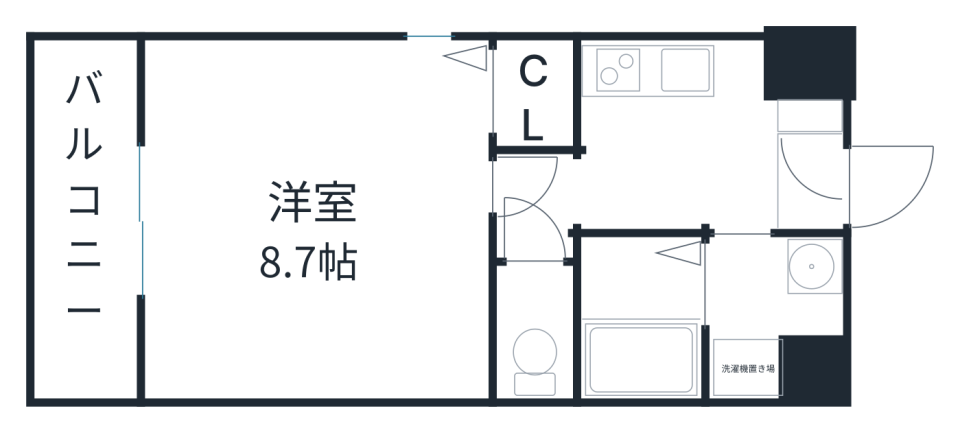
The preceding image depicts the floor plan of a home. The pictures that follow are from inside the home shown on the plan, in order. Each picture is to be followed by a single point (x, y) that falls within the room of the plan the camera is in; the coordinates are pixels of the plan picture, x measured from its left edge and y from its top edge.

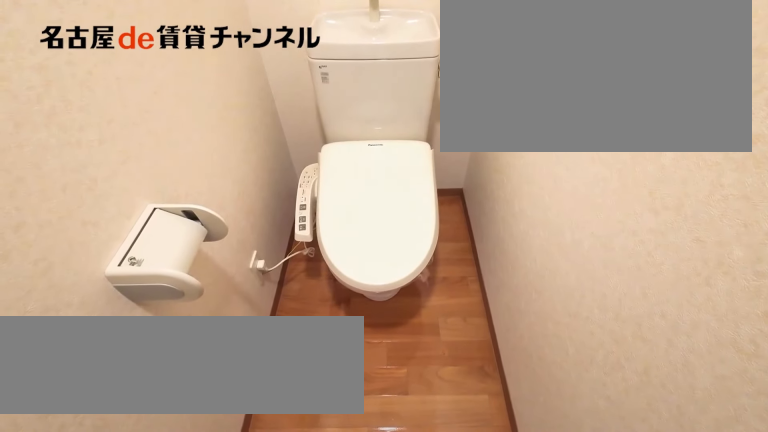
(535, 331)
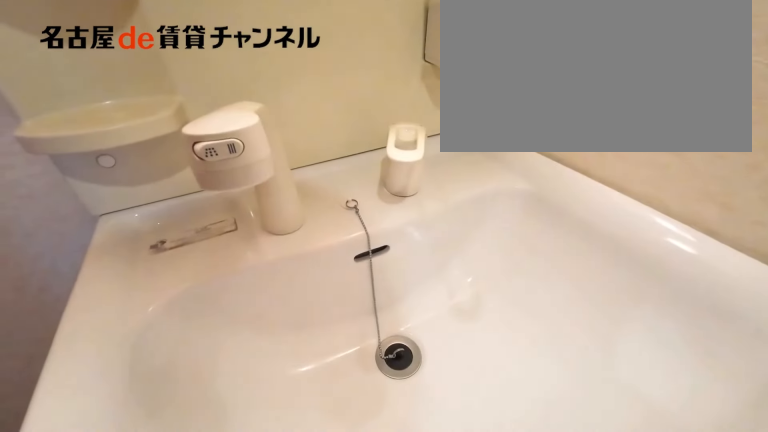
(776, 316)
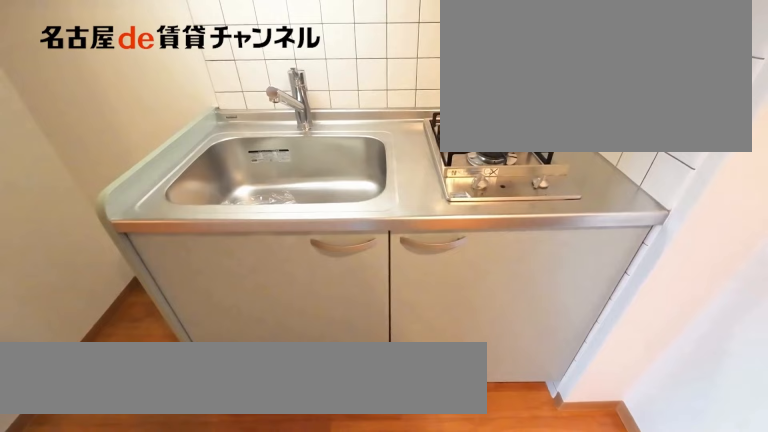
(670, 69)
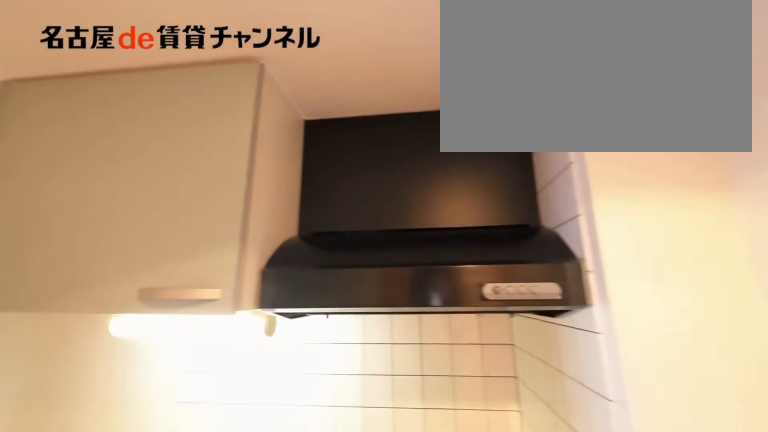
(670, 70)
